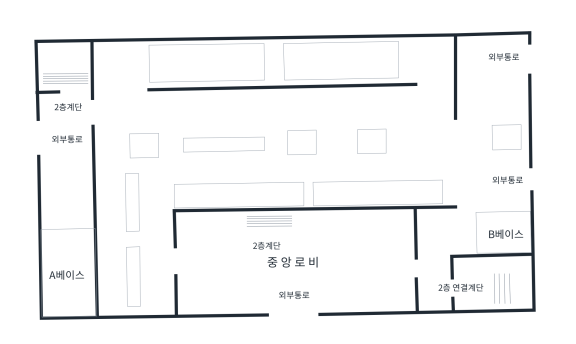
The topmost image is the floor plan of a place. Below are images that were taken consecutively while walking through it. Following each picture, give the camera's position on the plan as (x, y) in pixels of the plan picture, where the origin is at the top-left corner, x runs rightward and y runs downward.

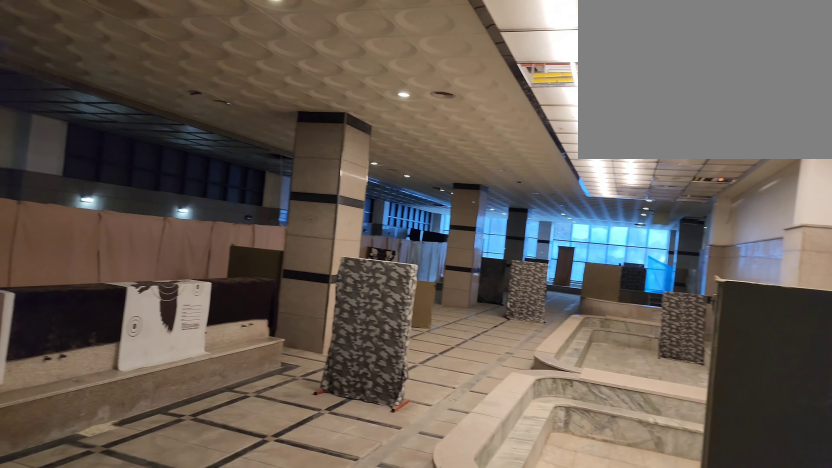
(109, 177)
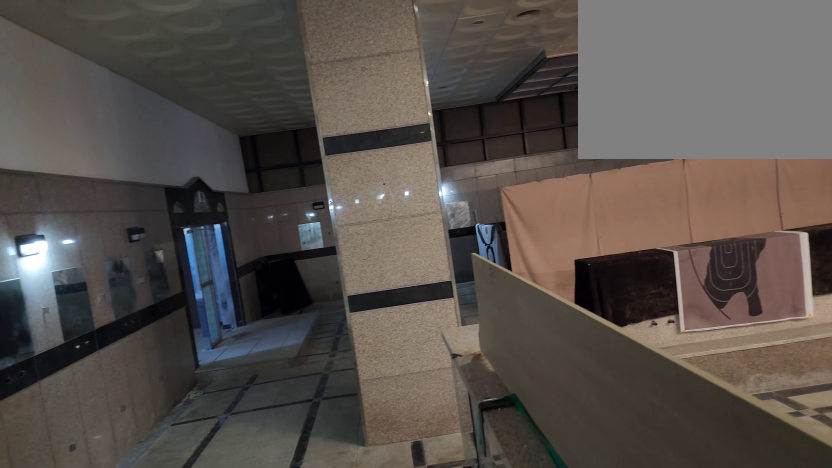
(108, 155)
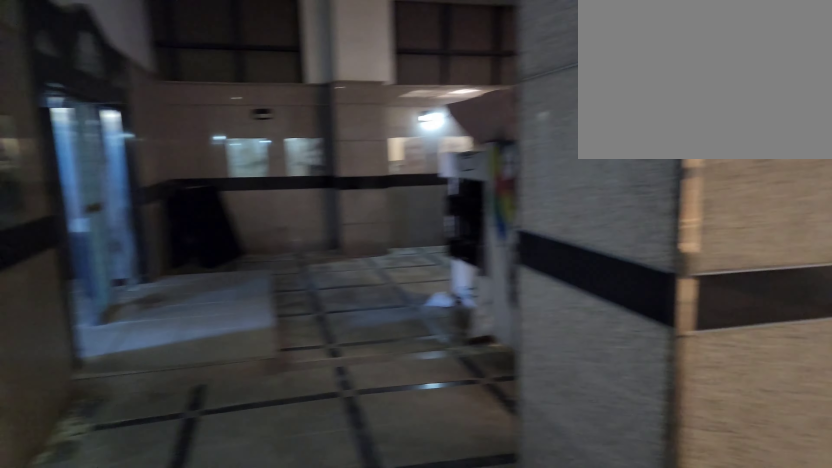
(110, 139)
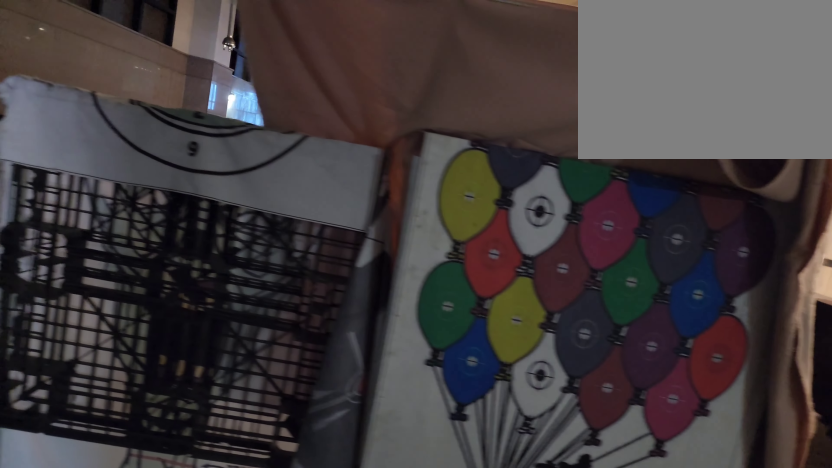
(98, 127)
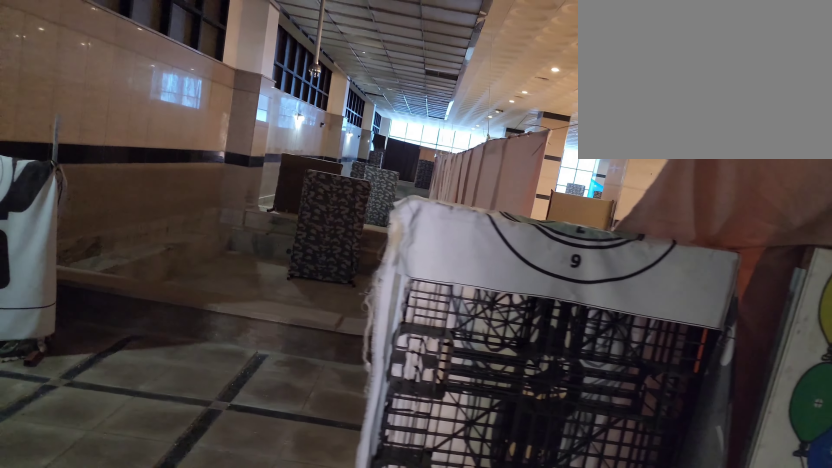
(98, 127)
